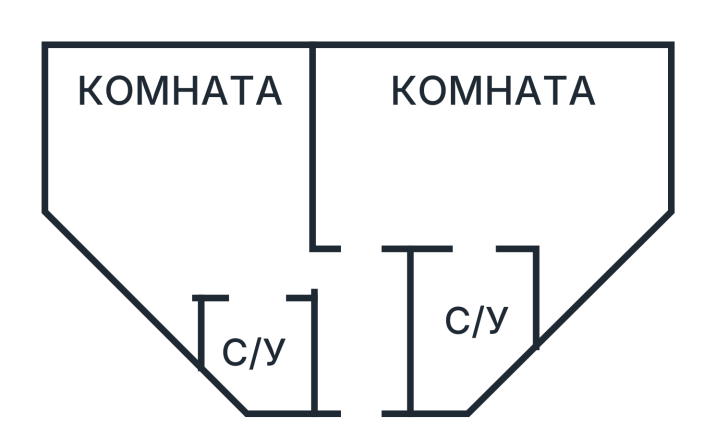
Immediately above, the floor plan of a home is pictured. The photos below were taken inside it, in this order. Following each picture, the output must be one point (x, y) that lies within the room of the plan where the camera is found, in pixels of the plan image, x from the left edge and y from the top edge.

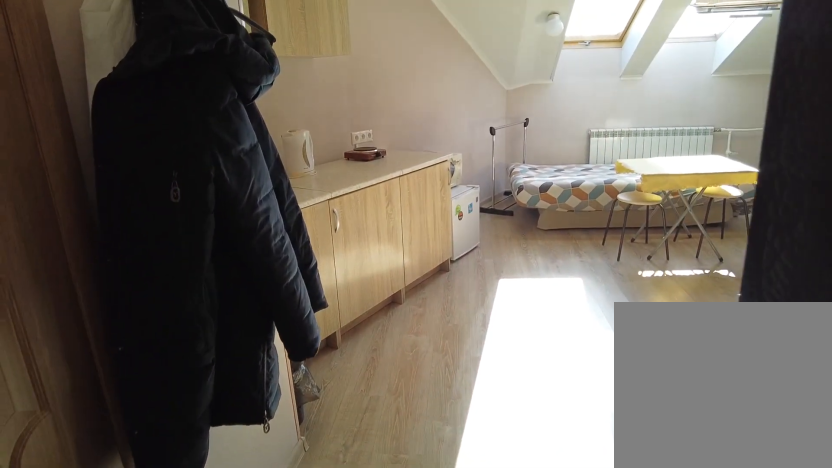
(338, 282)
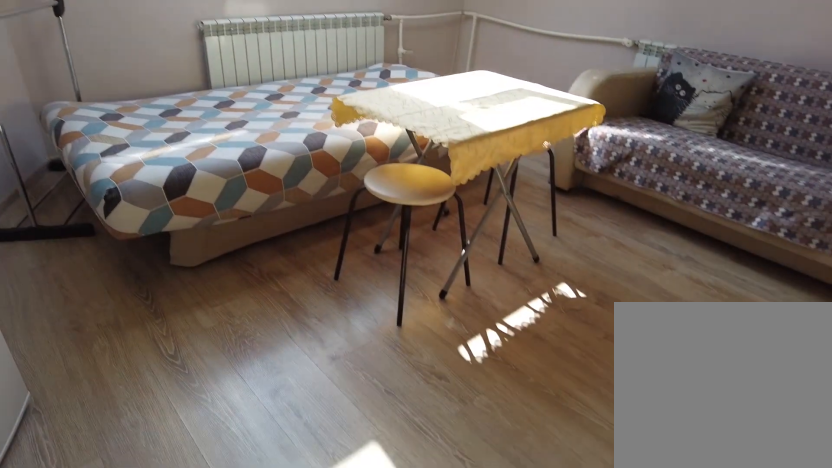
(230, 236)
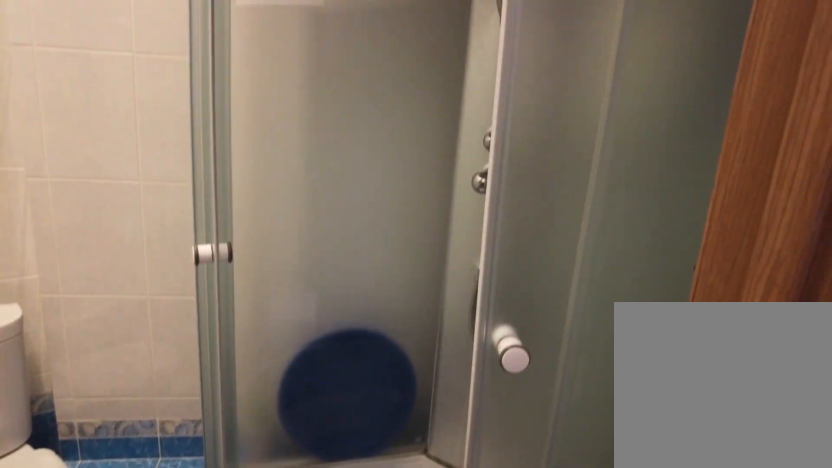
(271, 337)
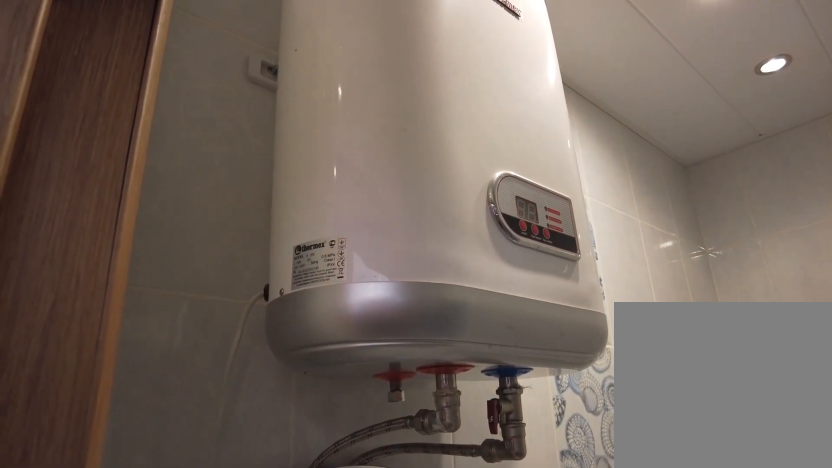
(271, 337)
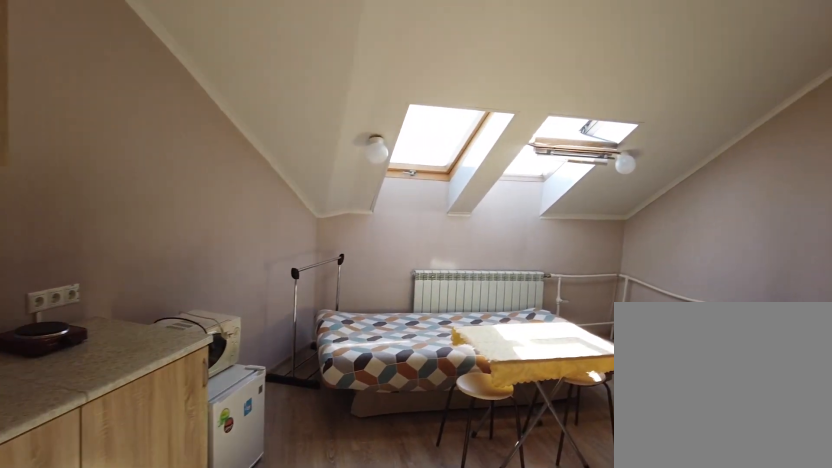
(237, 259)
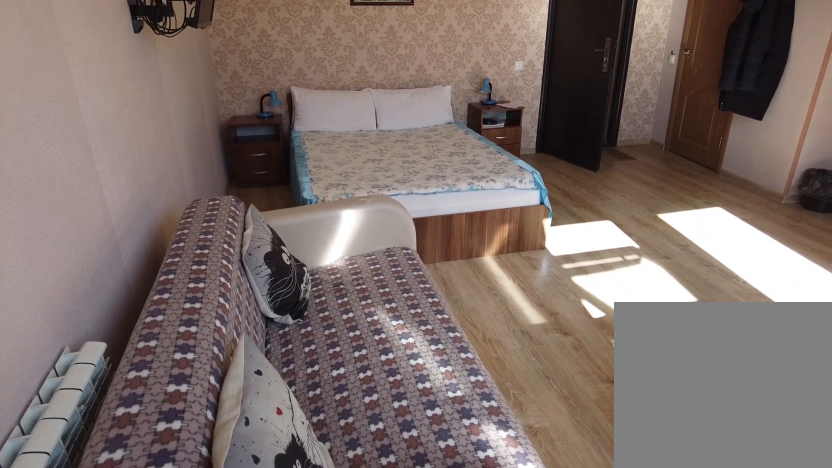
(261, 115)
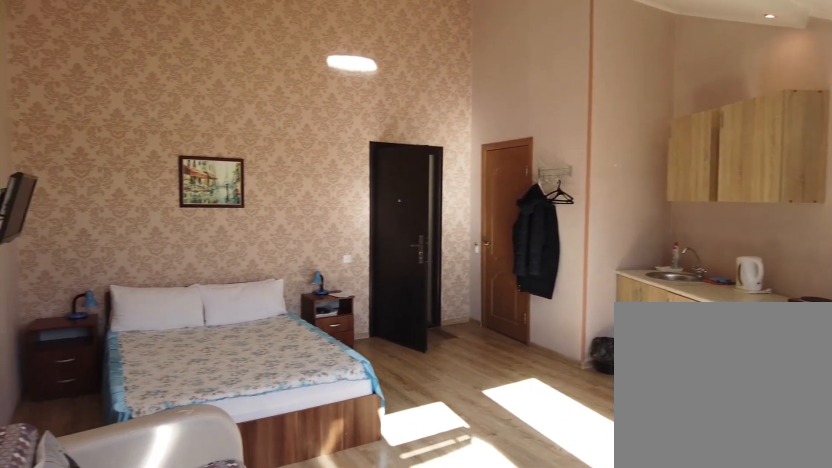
(261, 115)
